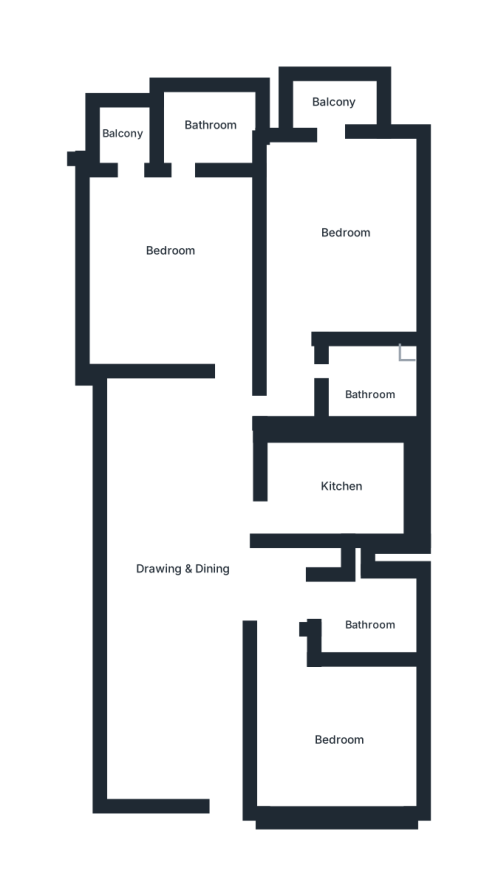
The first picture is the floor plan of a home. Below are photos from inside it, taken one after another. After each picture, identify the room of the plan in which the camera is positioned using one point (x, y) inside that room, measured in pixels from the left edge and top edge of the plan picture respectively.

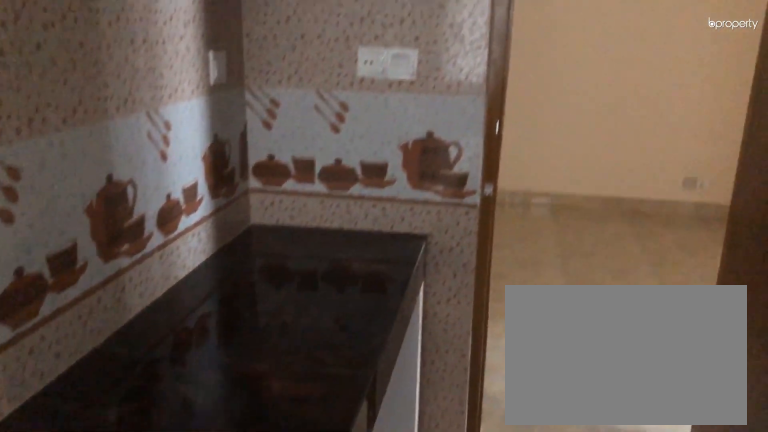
(340, 480)
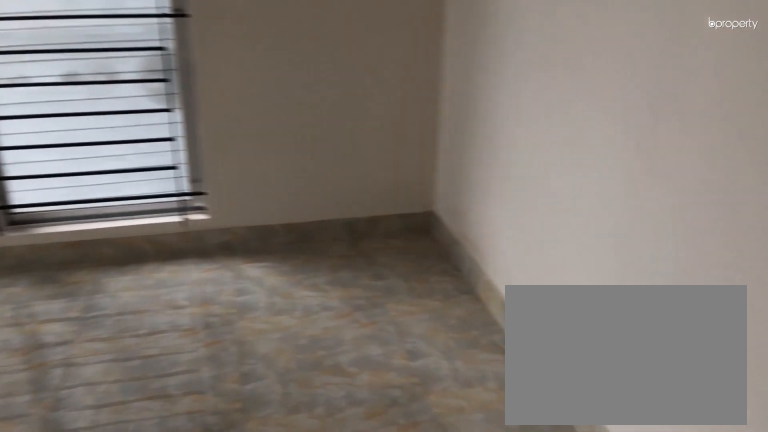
(335, 235)
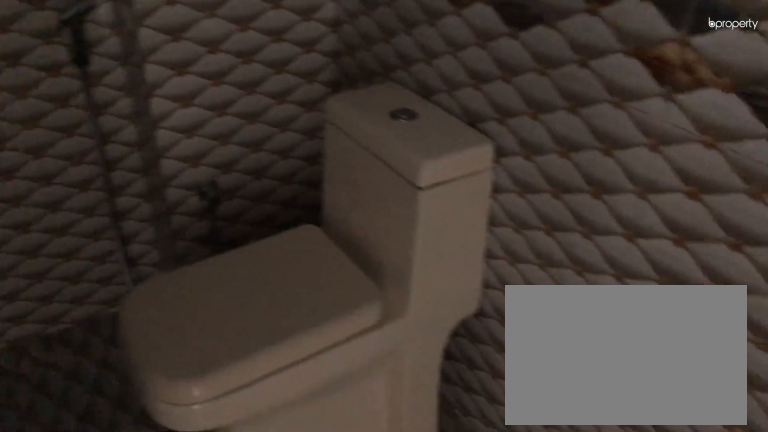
(364, 383)
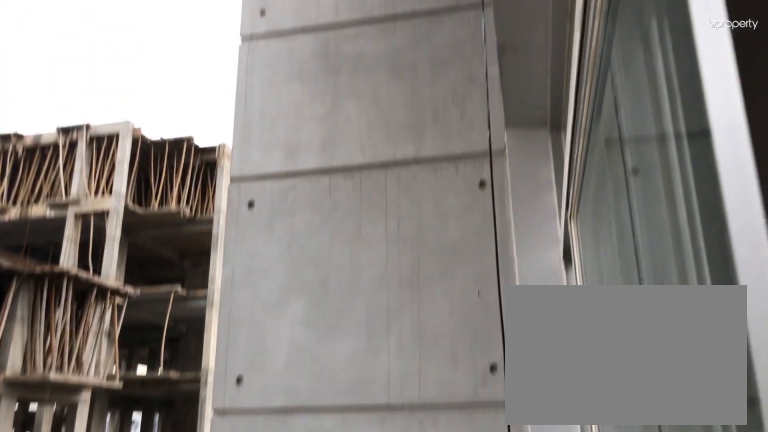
(329, 101)
